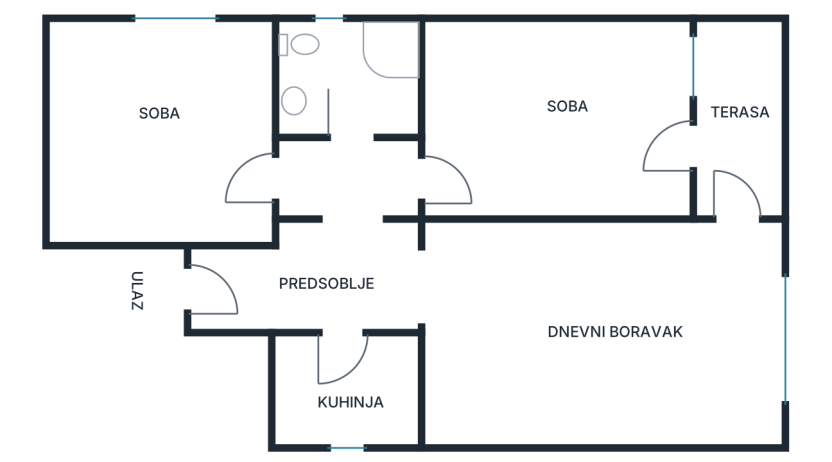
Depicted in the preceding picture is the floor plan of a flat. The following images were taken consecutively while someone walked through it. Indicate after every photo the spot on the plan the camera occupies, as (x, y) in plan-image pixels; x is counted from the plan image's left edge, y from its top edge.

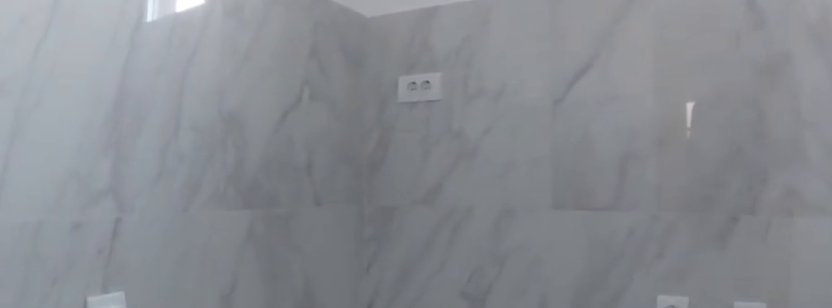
(352, 358)
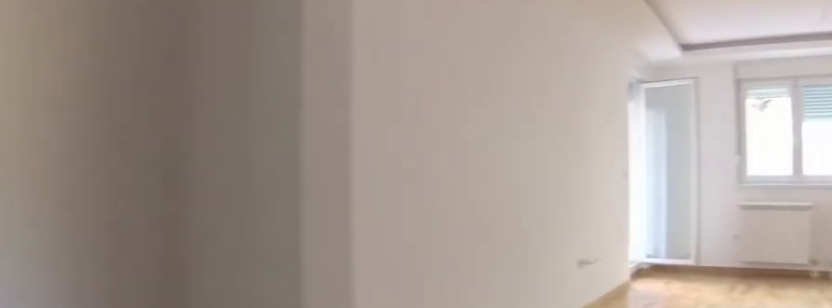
(370, 298)
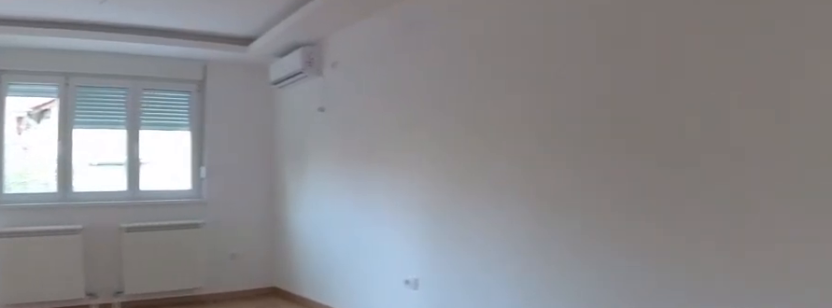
(428, 290)
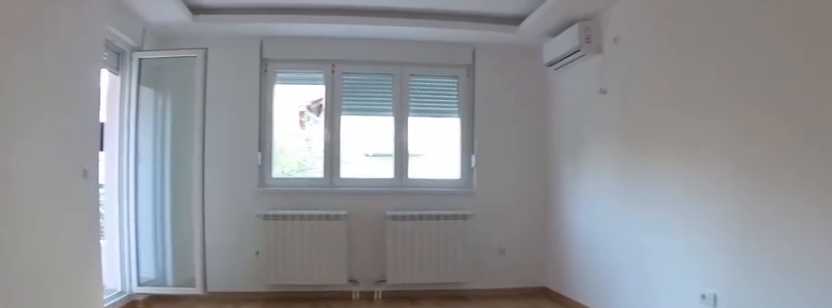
(464, 292)
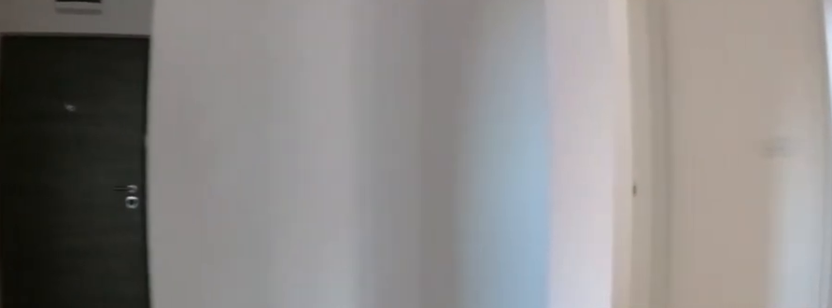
(390, 267)
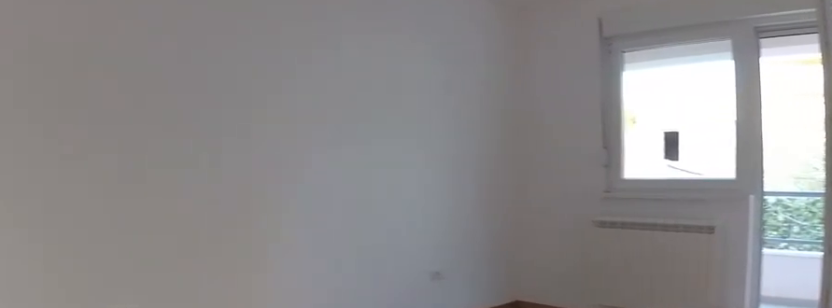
(414, 186)
